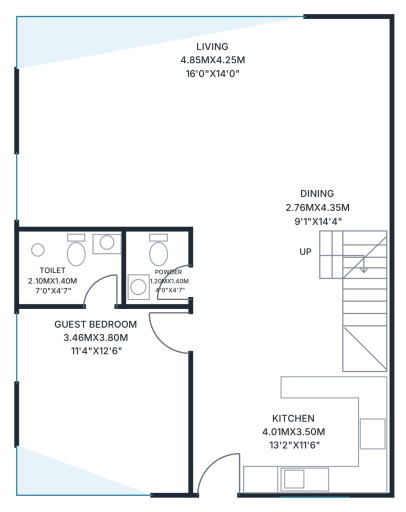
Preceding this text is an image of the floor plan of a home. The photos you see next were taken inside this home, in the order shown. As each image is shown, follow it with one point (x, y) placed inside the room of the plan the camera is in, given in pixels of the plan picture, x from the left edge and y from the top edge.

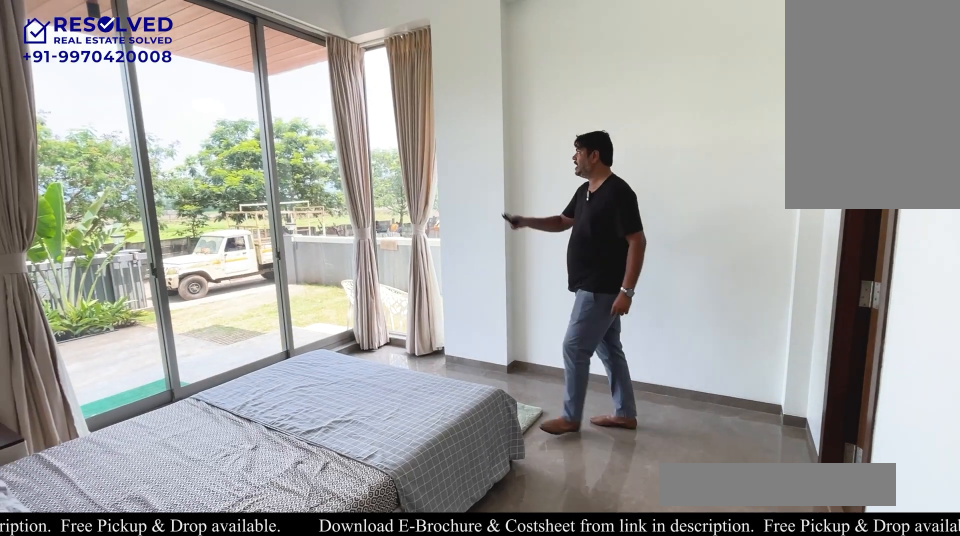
(106, 400)
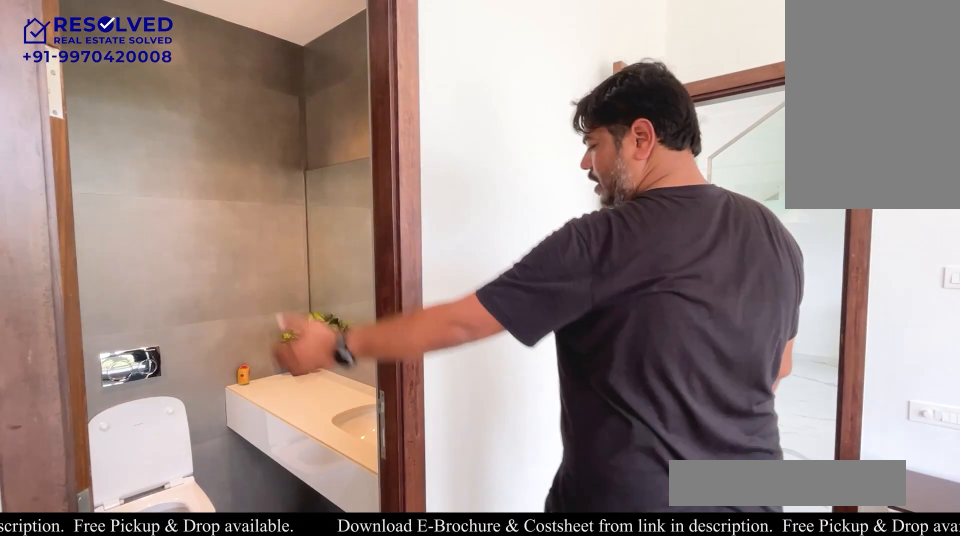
(69, 266)
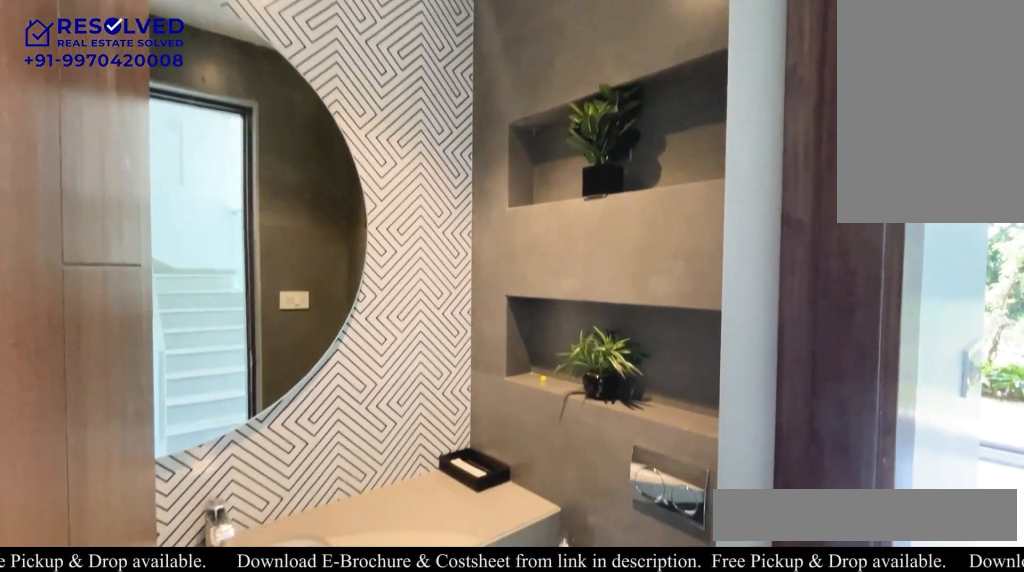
(157, 265)
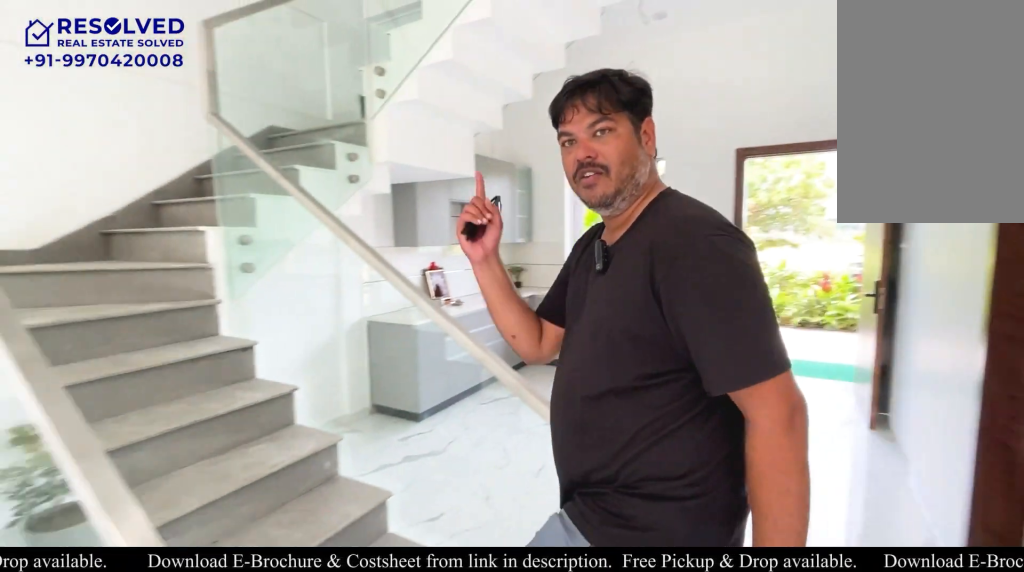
(357, 292)
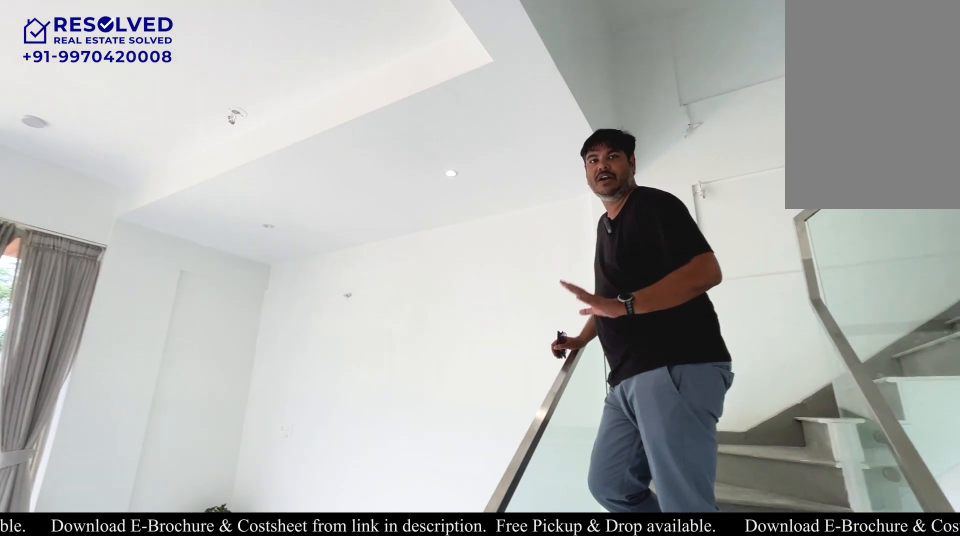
(357, 292)
